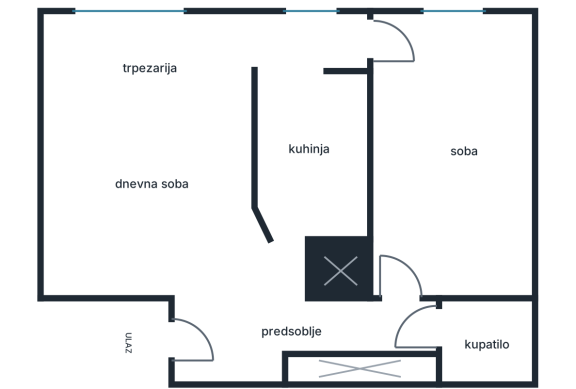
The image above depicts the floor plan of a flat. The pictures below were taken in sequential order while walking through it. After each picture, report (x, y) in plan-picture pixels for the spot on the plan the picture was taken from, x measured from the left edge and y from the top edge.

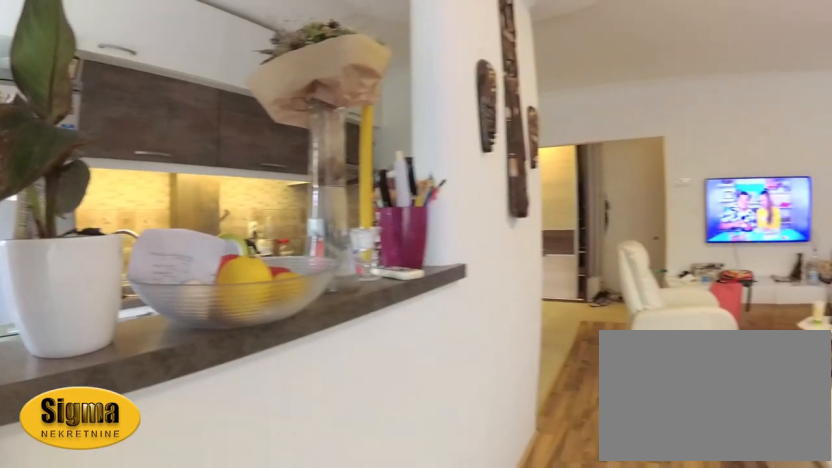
(221, 43)
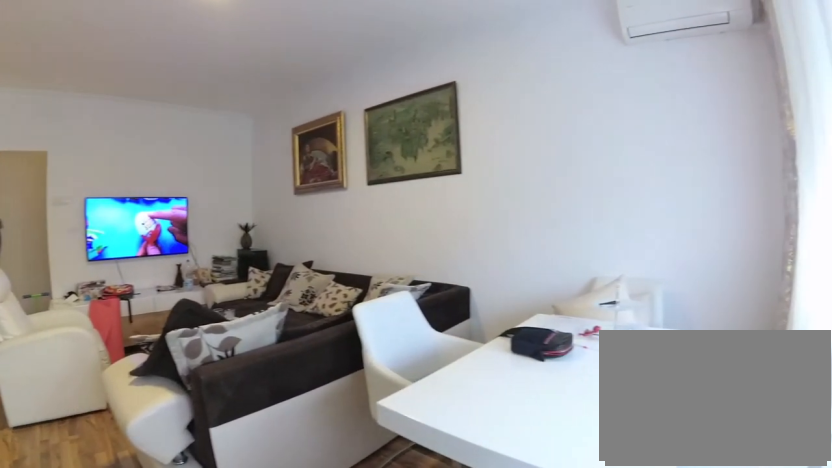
(234, 47)
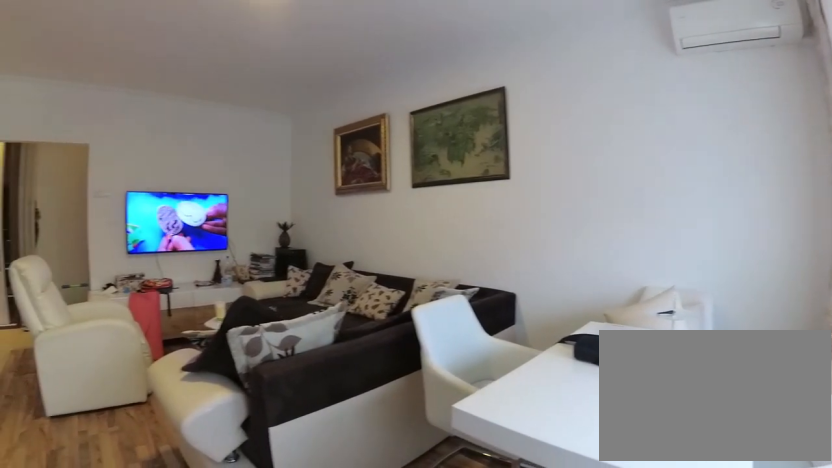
(234, 53)
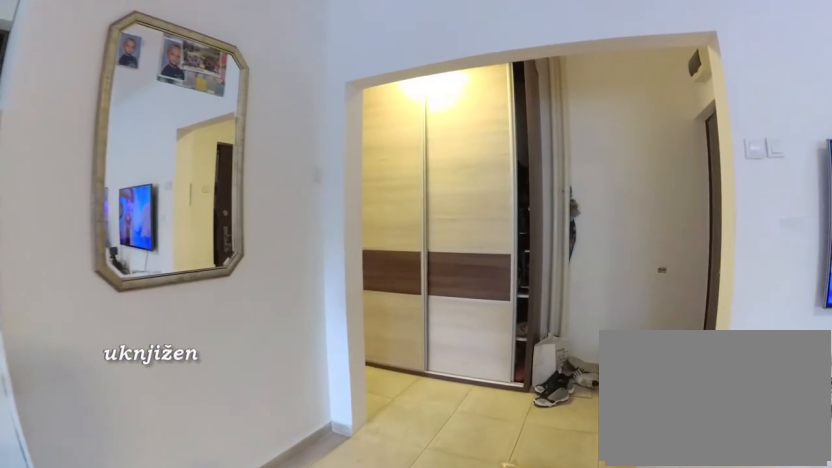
(219, 203)
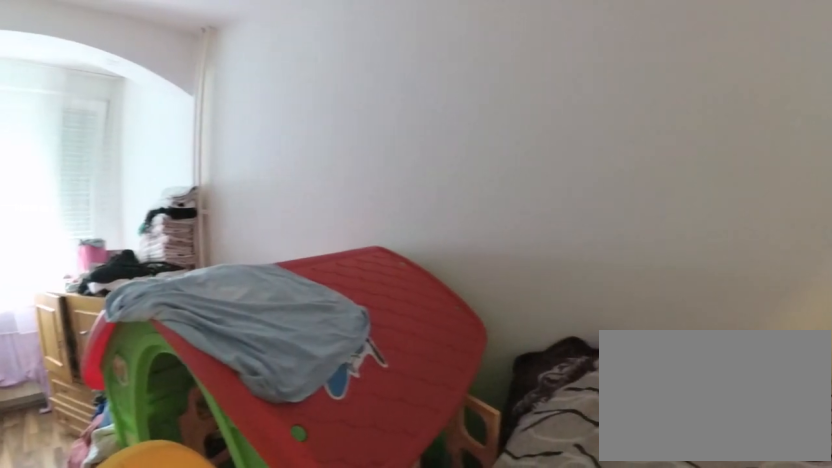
(423, 170)
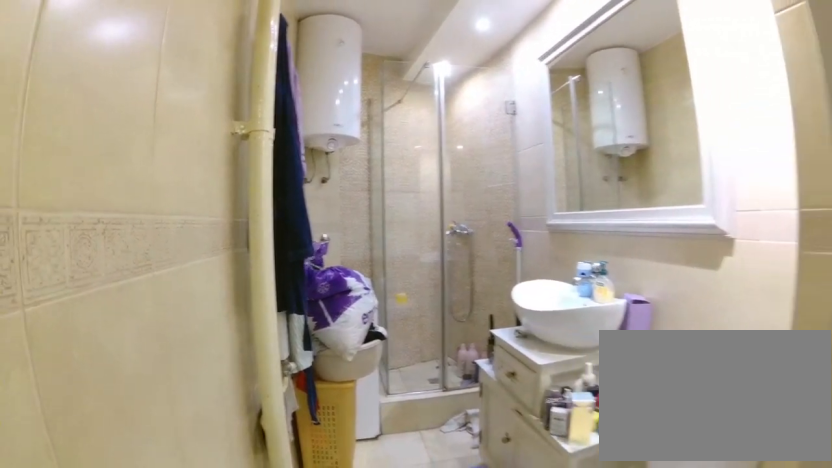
(425, 318)
